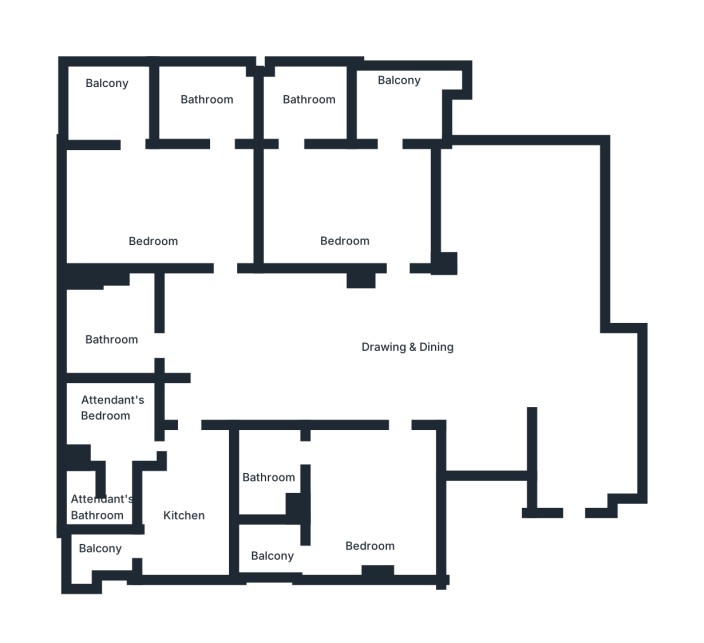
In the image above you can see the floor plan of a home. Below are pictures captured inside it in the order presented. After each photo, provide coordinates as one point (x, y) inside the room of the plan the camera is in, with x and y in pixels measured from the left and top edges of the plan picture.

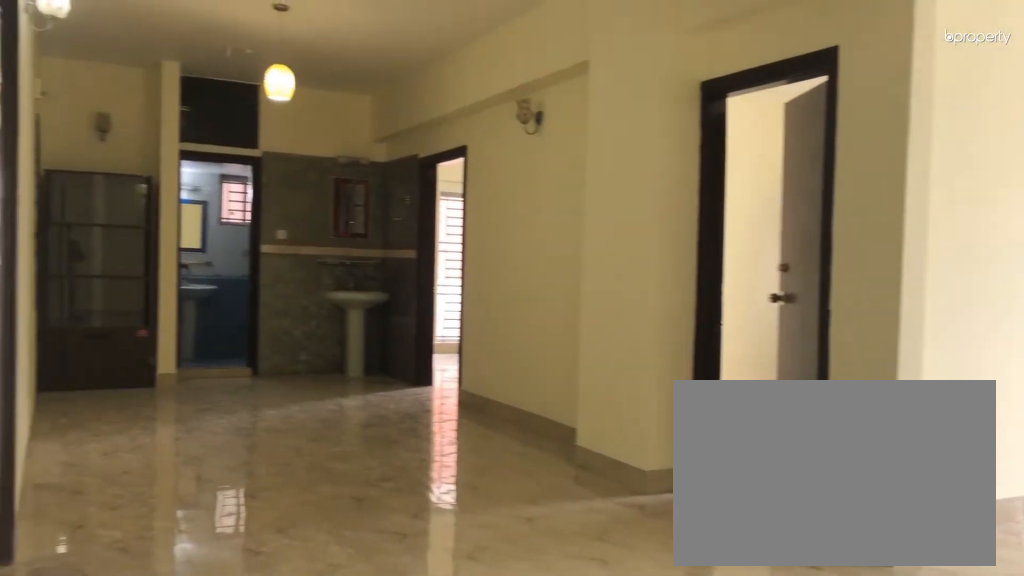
(444, 358)
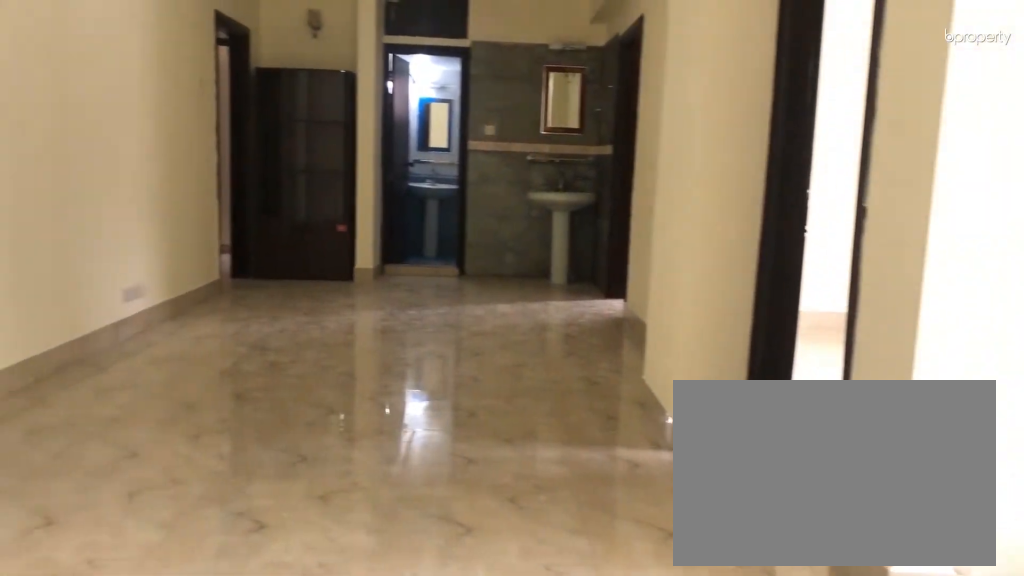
(444, 358)
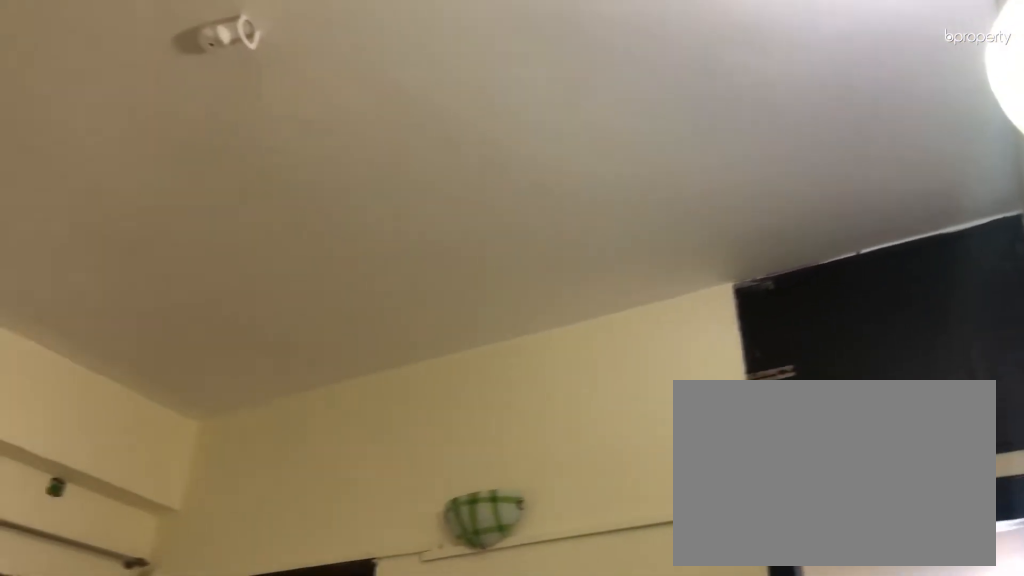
(366, 493)
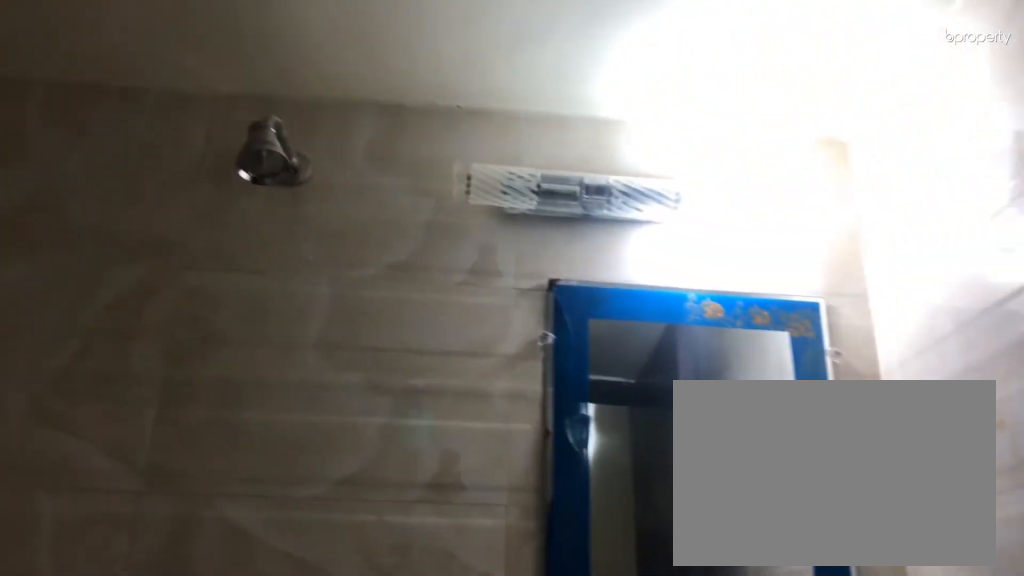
(268, 480)
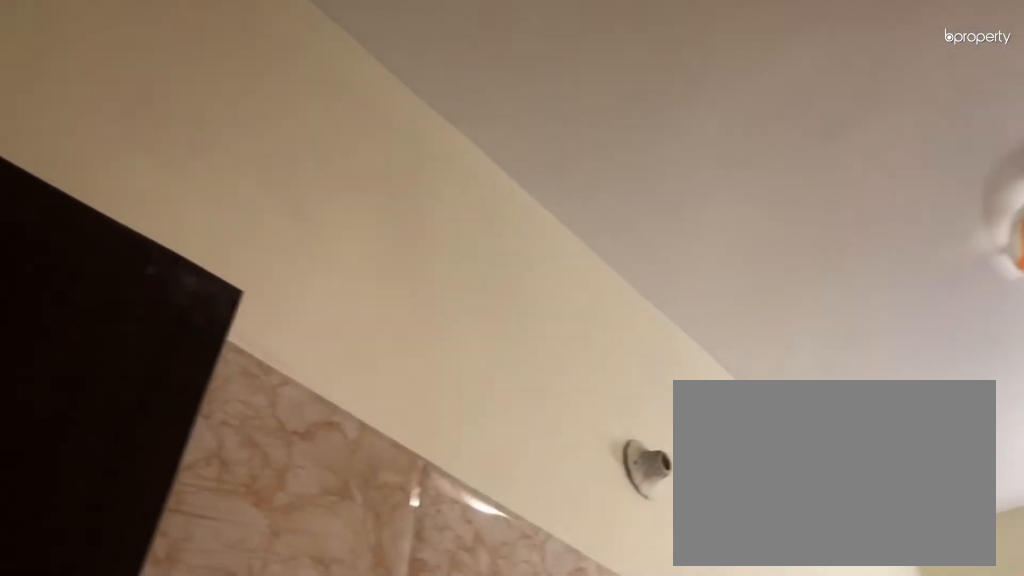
(190, 509)
